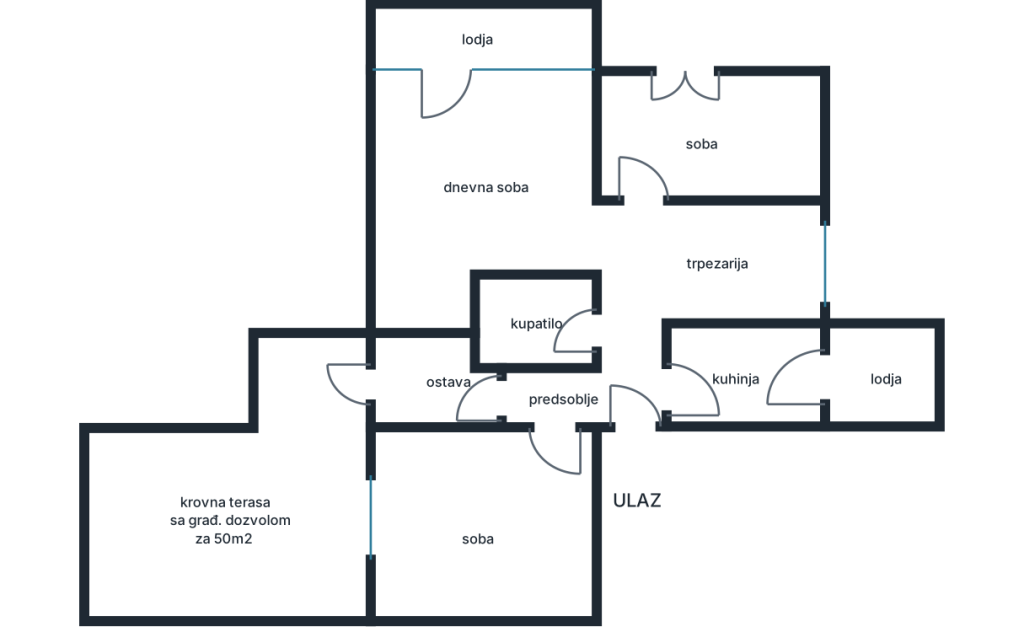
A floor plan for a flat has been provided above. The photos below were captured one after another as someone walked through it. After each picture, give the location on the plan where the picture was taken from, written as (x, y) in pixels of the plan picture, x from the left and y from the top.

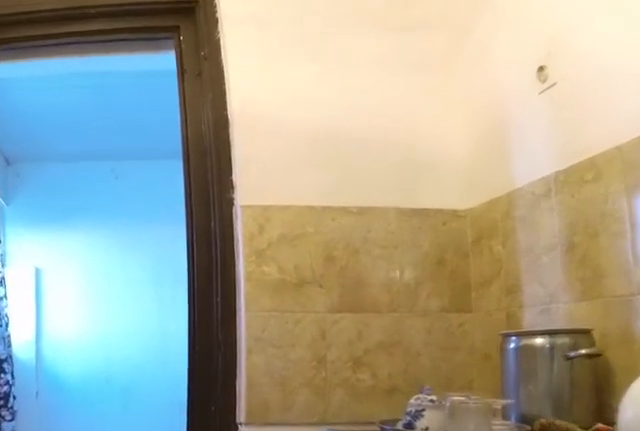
(684, 402)
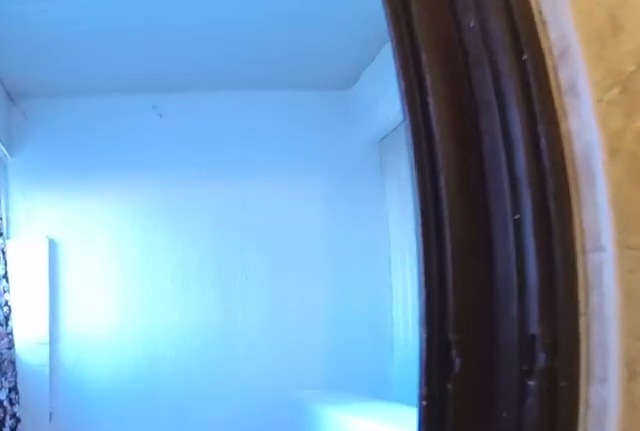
(749, 401)
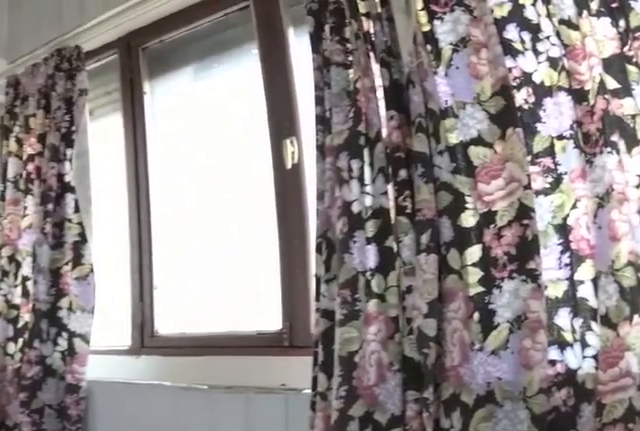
(931, 413)
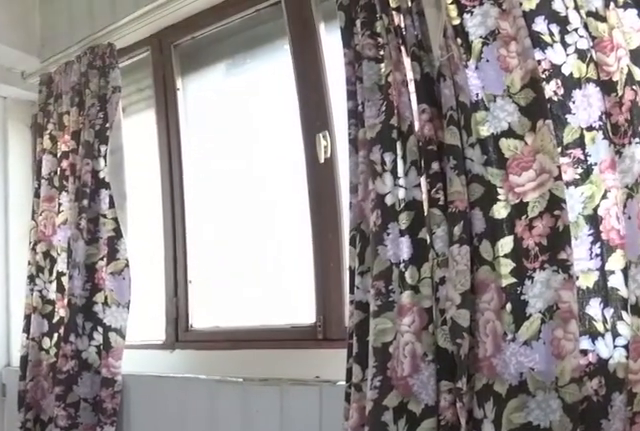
(934, 410)
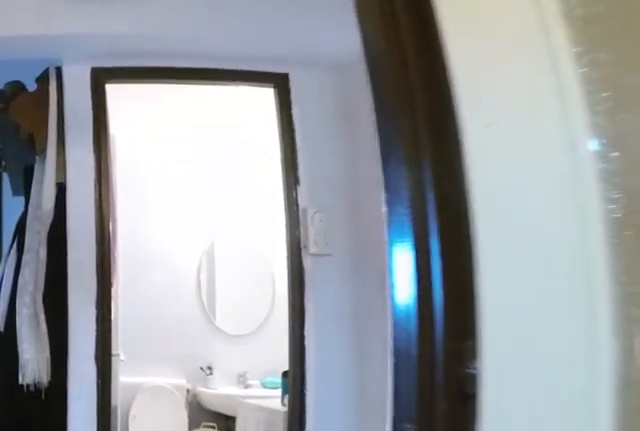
(711, 381)
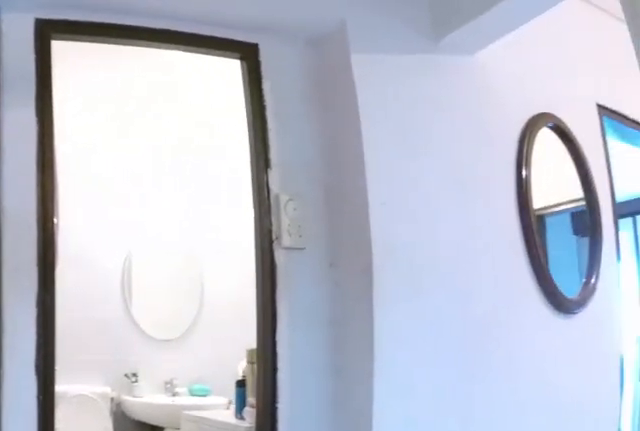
(692, 380)
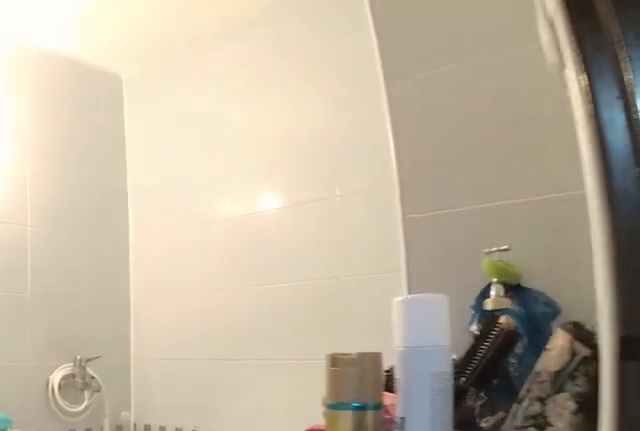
(620, 349)
